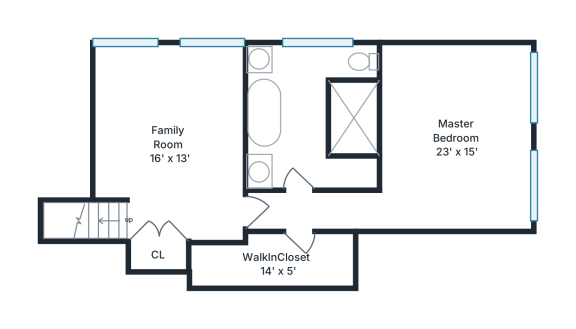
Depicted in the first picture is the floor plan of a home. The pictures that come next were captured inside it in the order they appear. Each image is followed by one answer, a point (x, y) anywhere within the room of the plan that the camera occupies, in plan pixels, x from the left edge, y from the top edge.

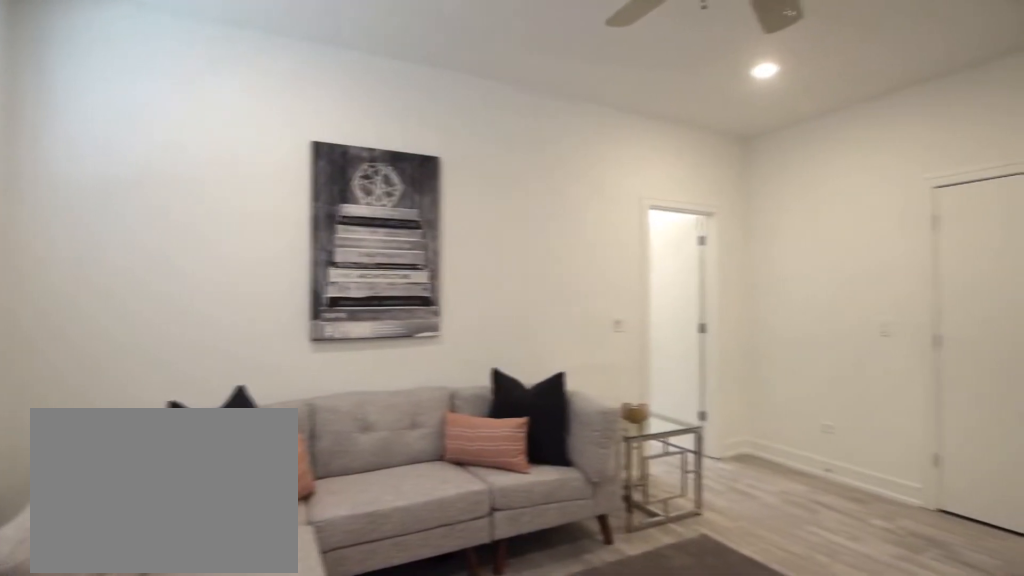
(170, 139)
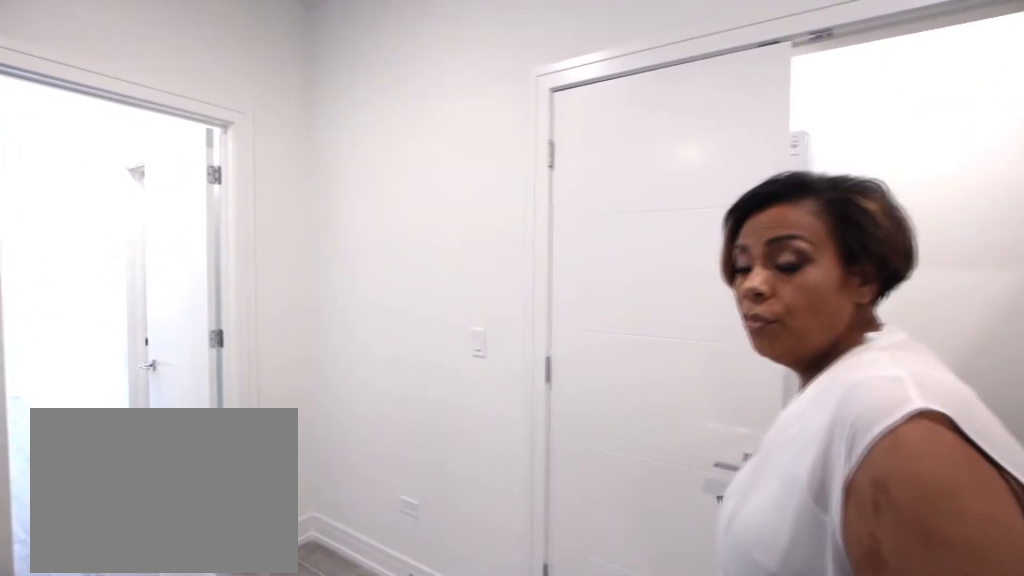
(170, 139)
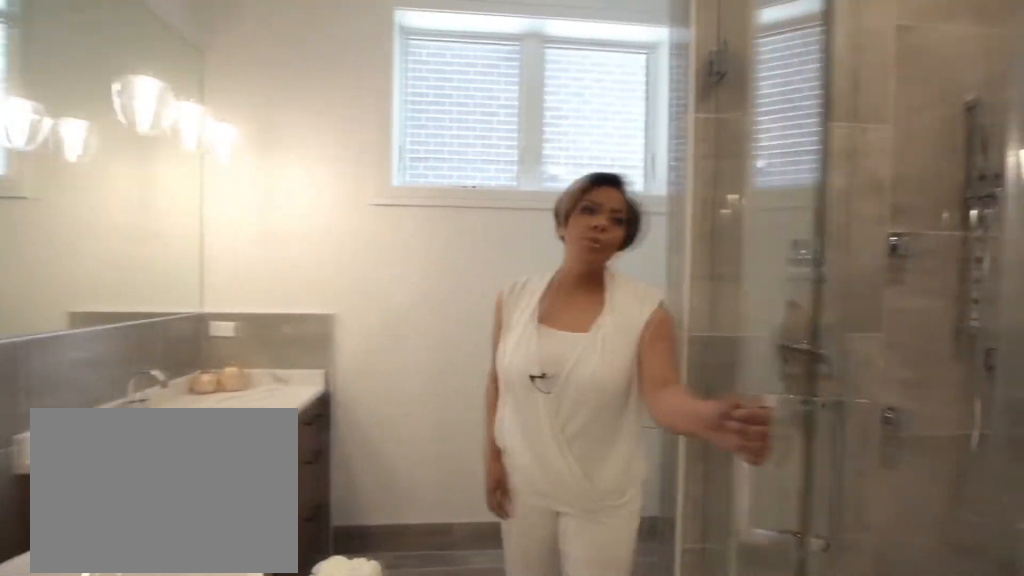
(313, 118)
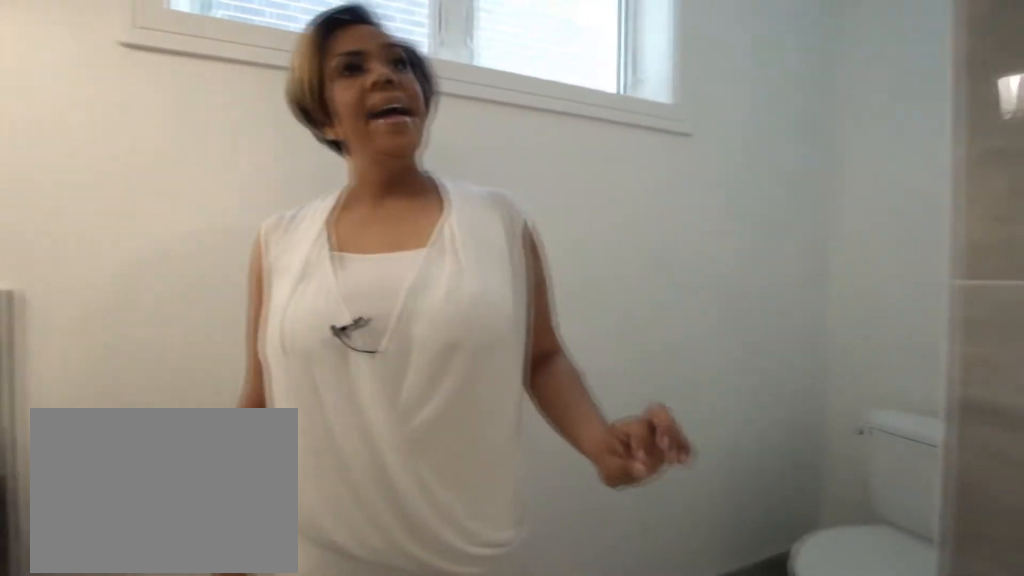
(313, 118)
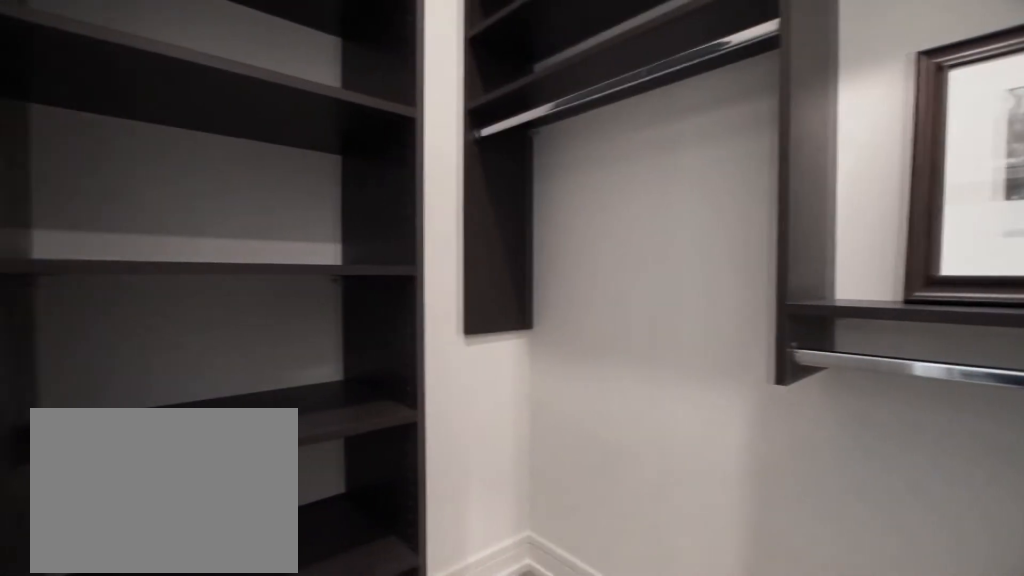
(275, 261)
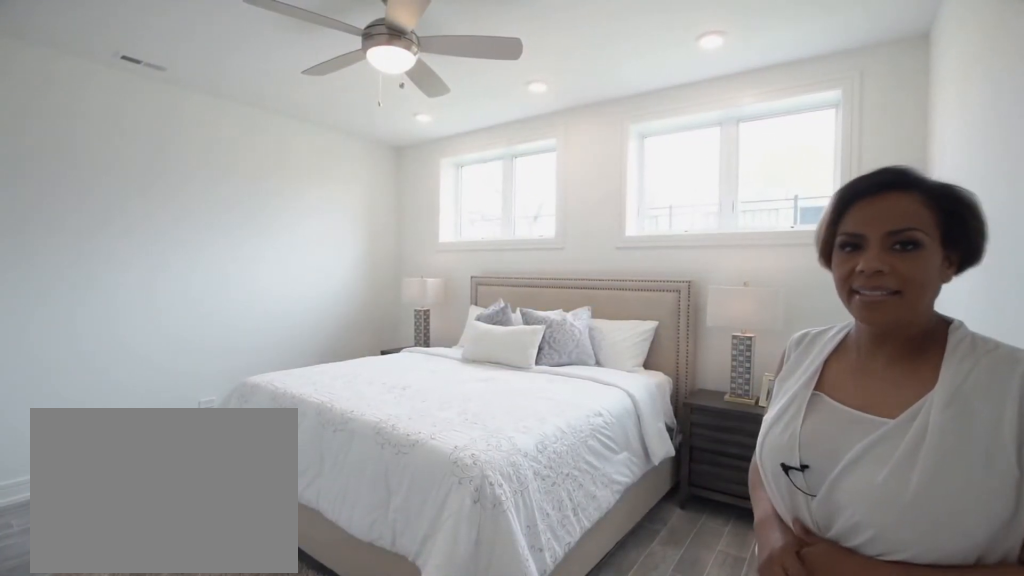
(455, 134)
